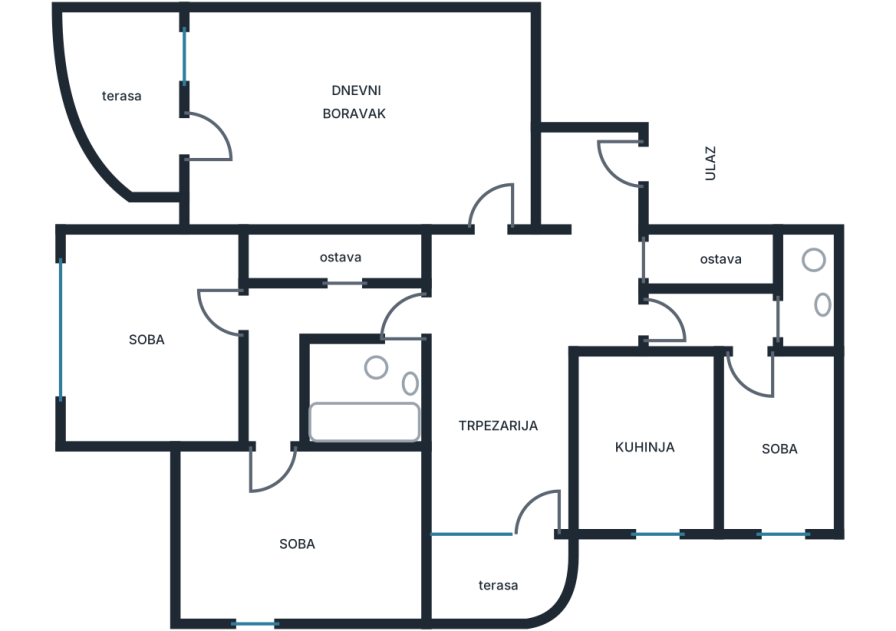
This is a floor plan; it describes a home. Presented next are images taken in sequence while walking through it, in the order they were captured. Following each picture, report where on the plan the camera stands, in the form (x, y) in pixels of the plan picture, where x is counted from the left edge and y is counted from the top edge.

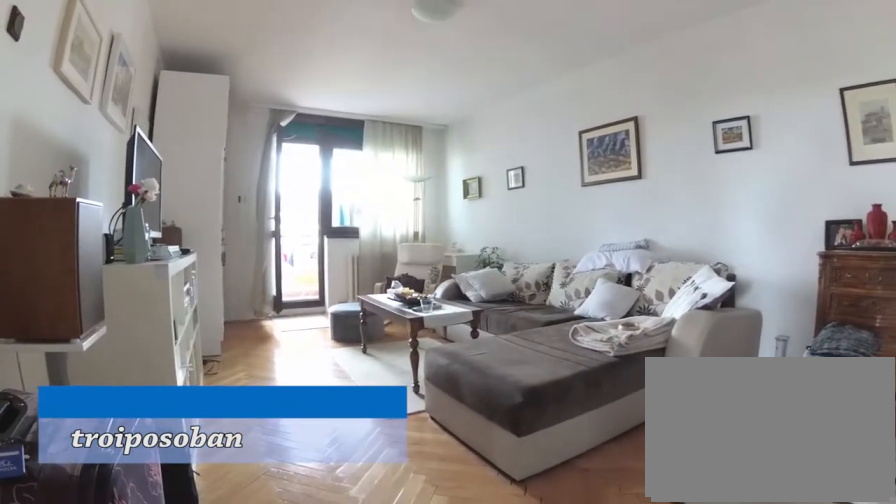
(523, 206)
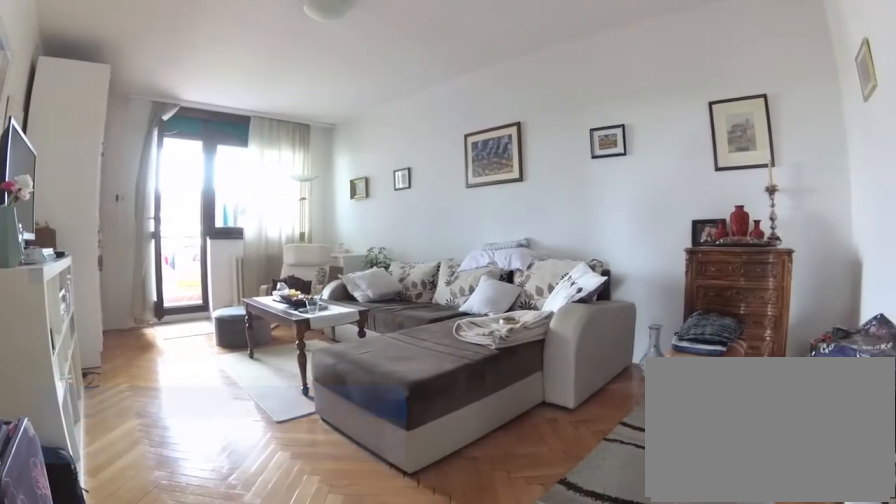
(512, 206)
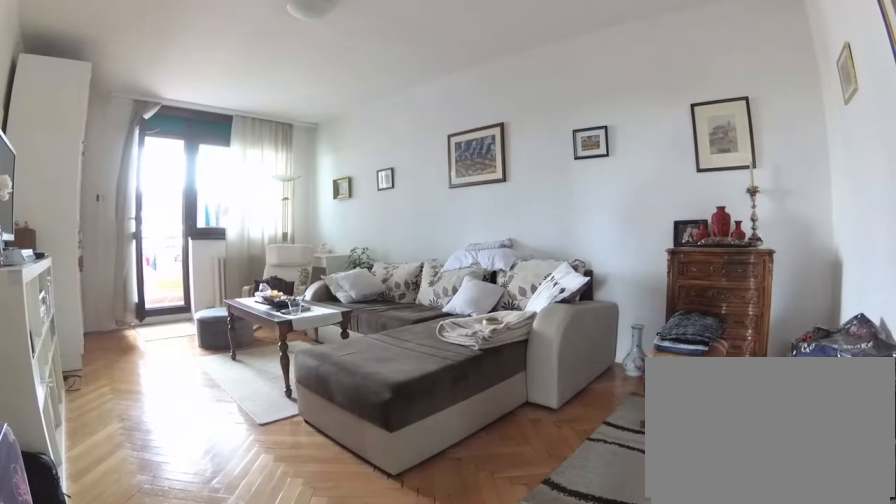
(505, 208)
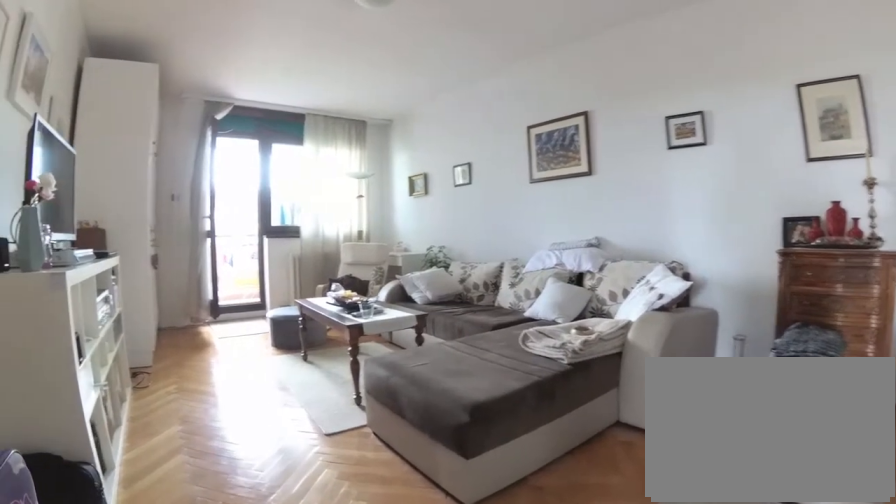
(510, 201)
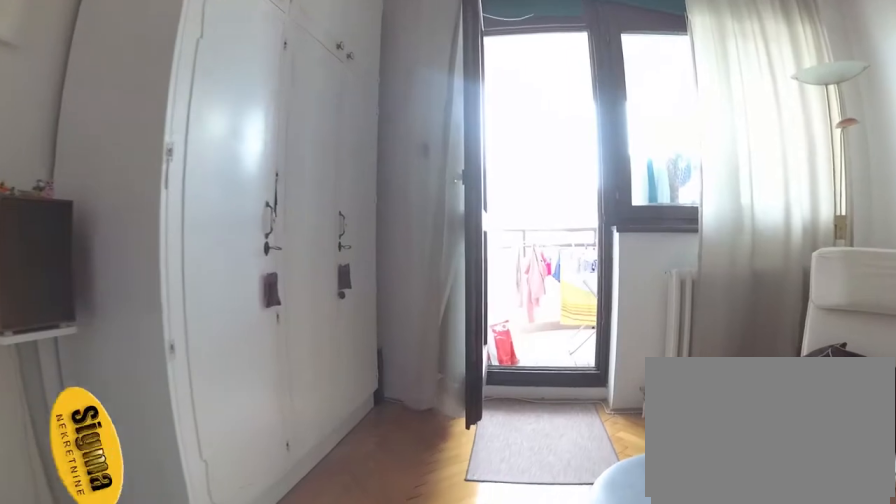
(353, 162)
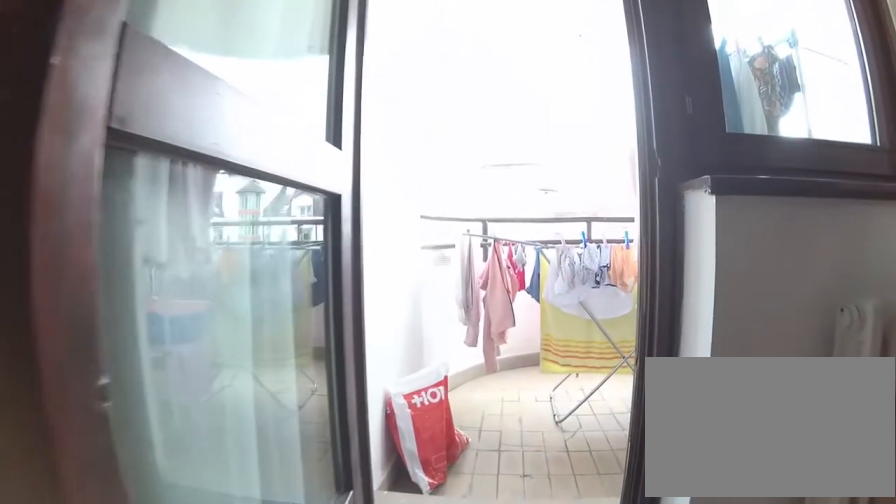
(273, 152)
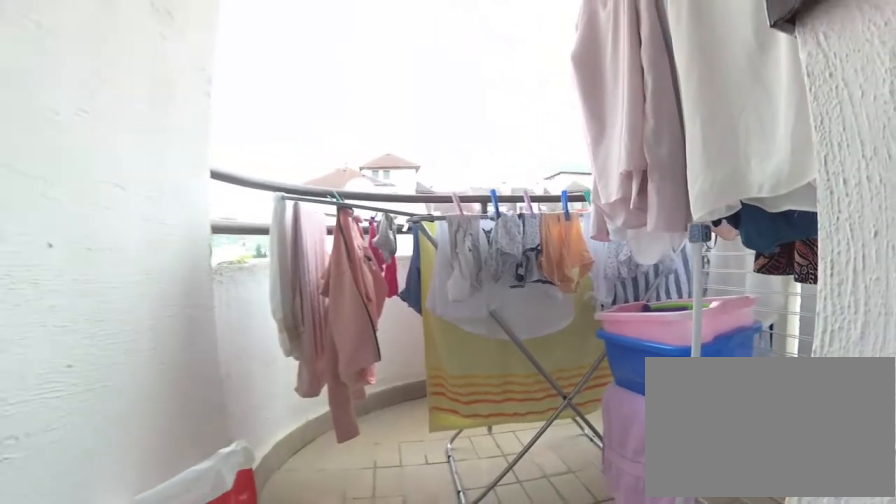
(218, 149)
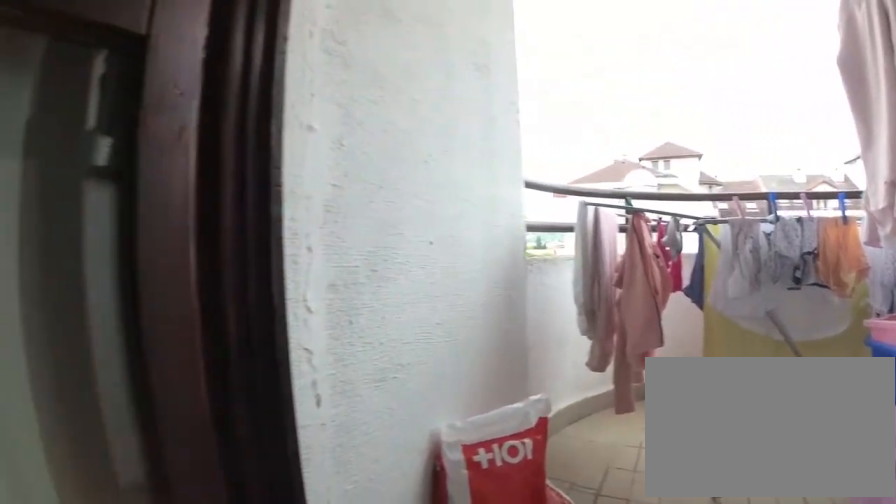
(225, 136)
